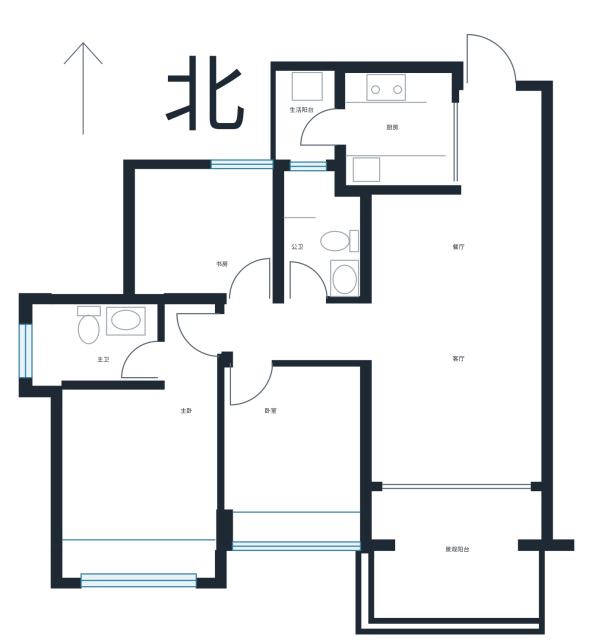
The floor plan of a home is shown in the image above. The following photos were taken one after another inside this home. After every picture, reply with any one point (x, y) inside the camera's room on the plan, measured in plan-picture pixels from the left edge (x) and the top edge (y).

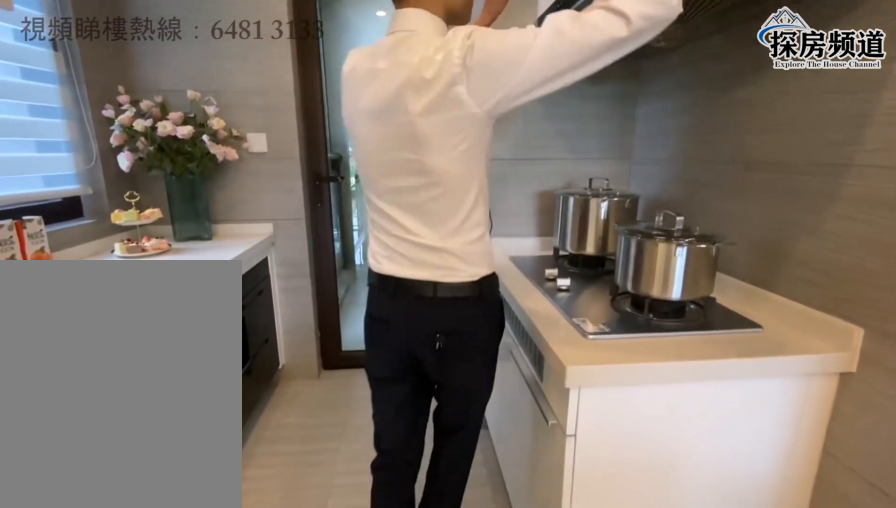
(414, 141)
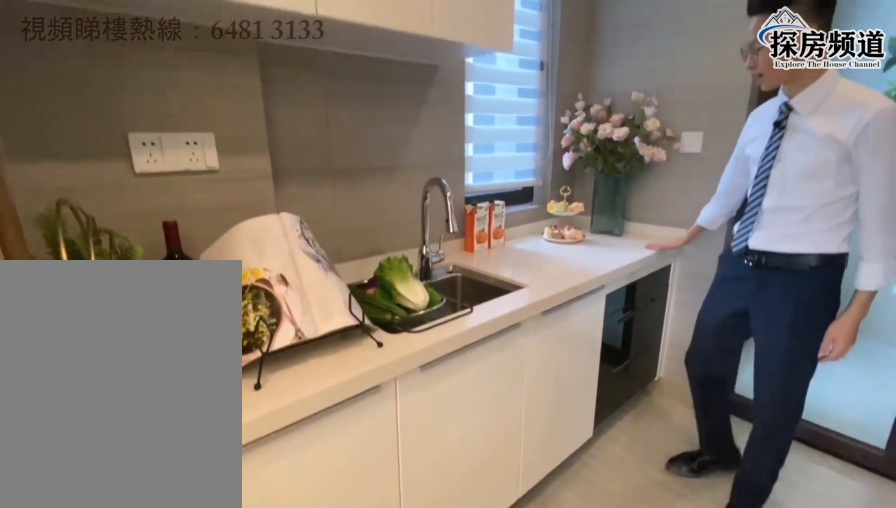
(413, 146)
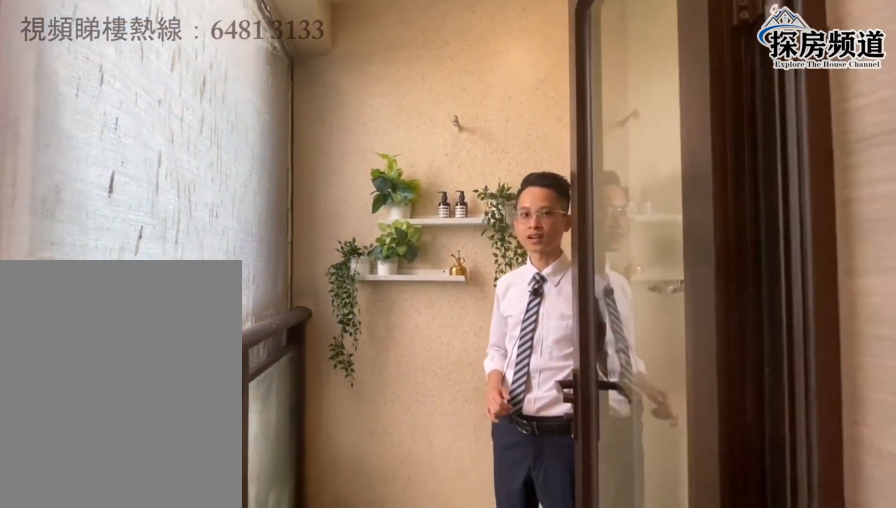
(311, 121)
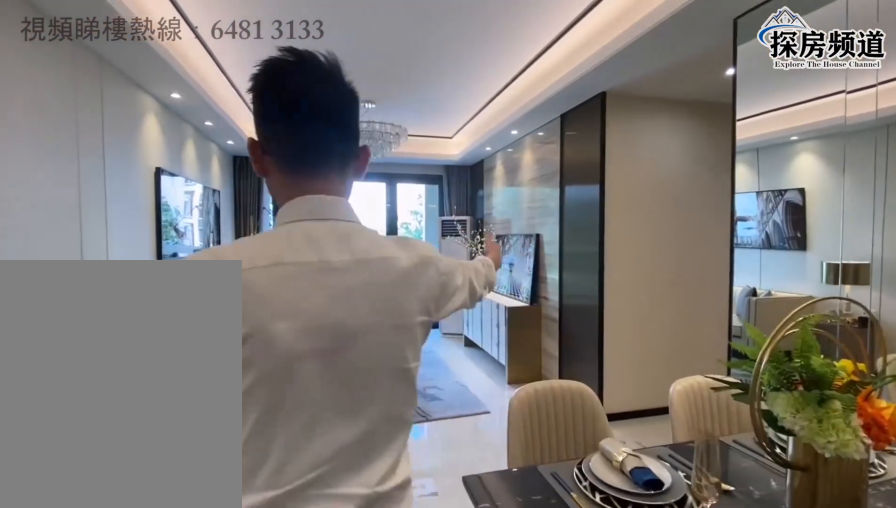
(455, 380)
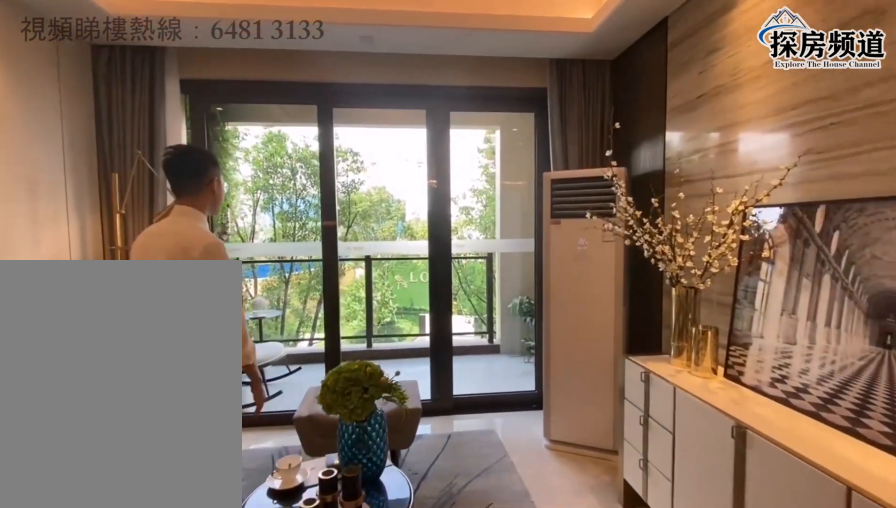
(455, 382)
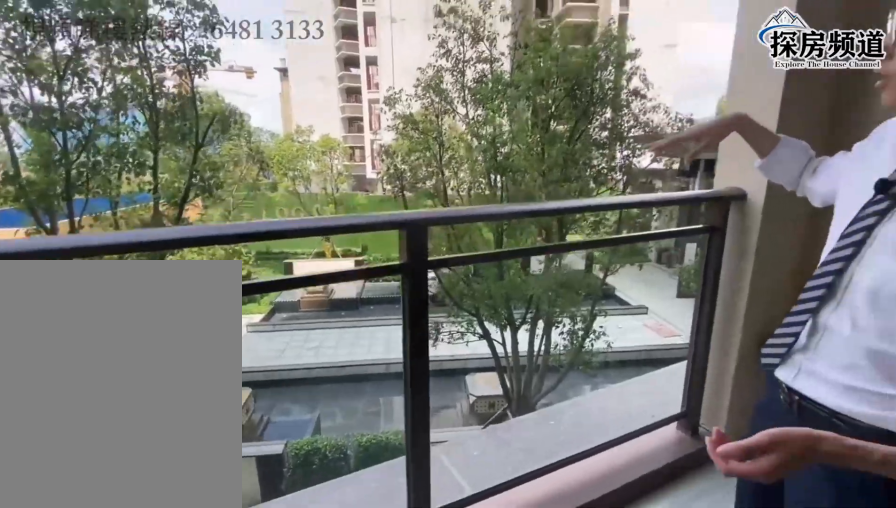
(454, 550)
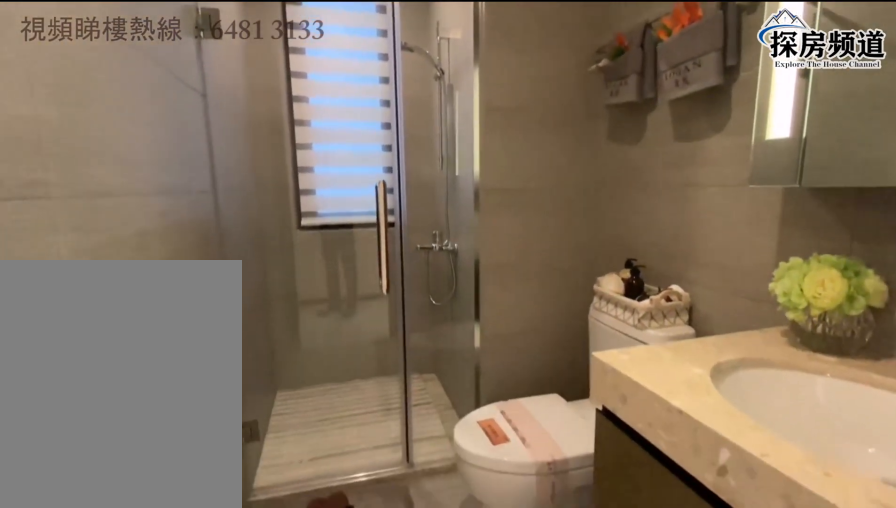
(320, 253)
